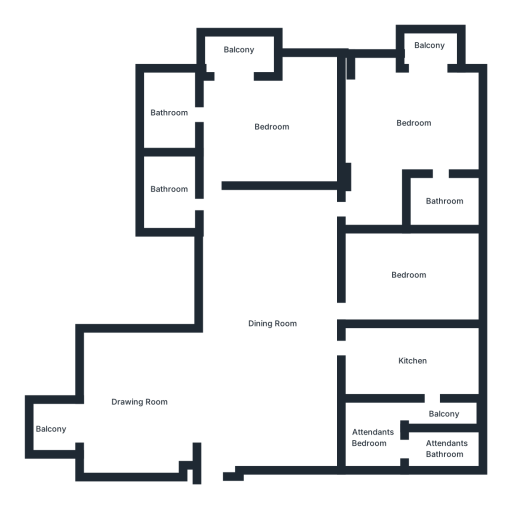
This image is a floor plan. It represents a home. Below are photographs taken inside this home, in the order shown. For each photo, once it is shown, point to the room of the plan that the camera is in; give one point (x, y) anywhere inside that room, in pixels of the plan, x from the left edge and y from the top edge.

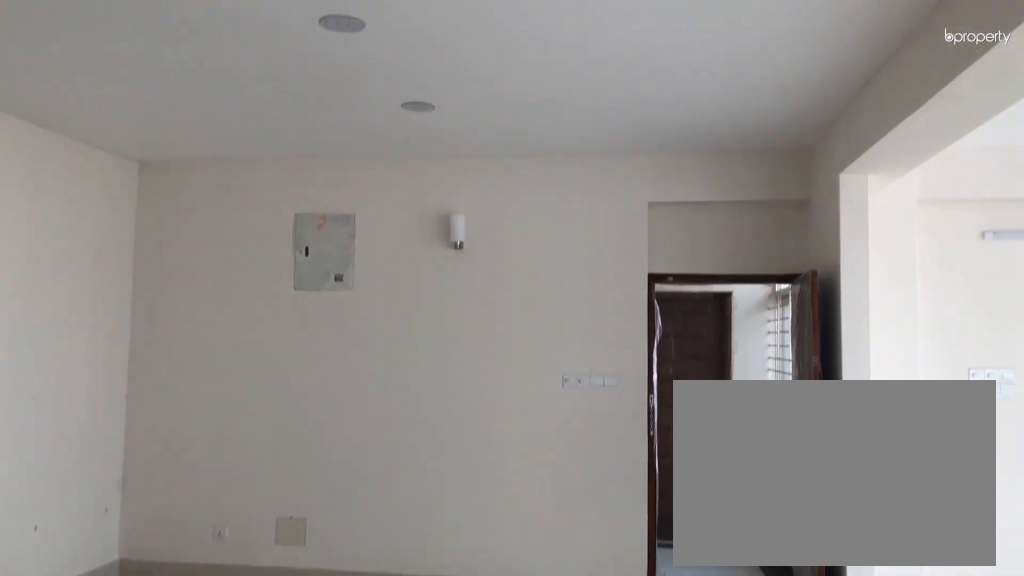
(271, 323)
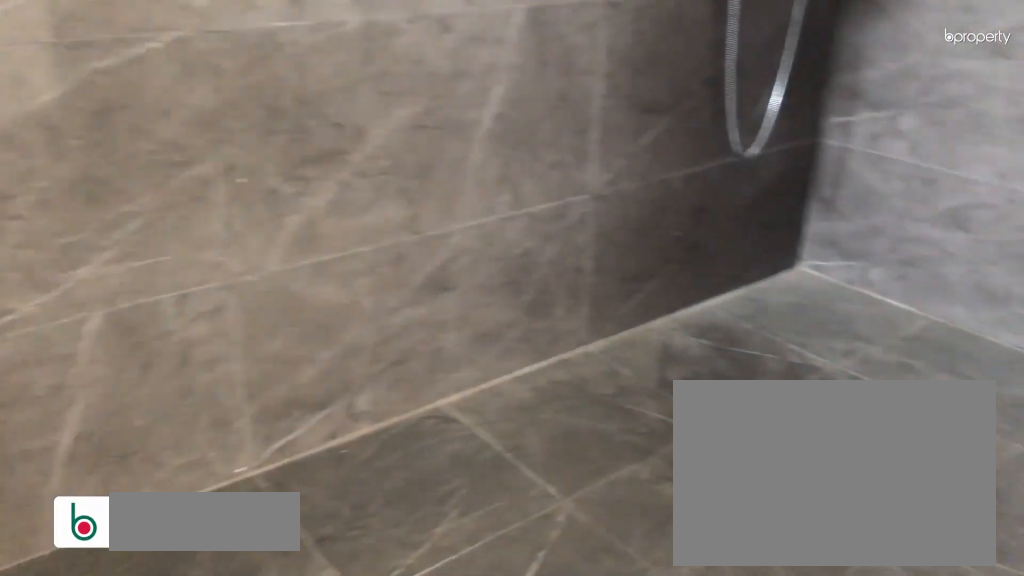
(166, 188)
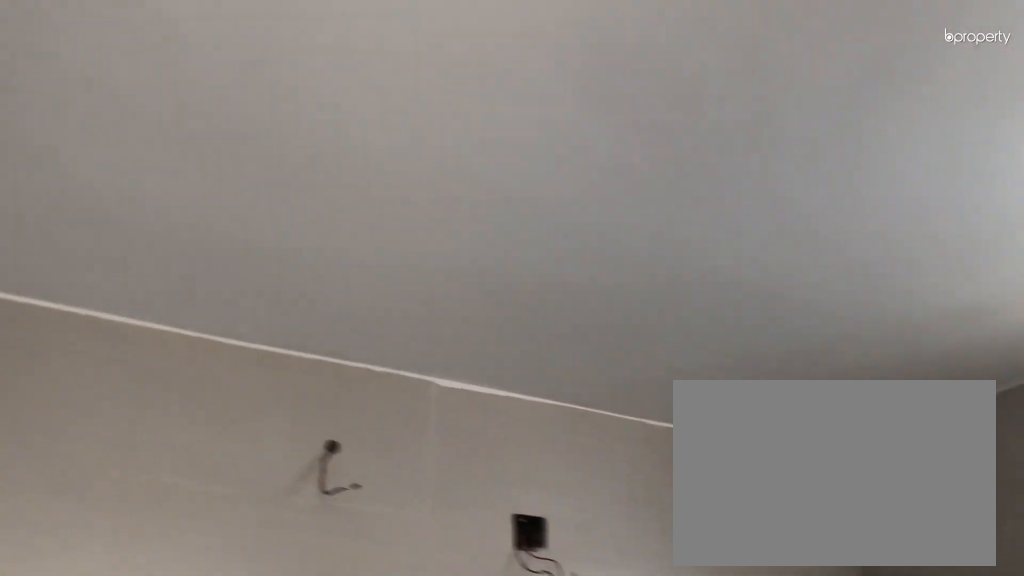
(165, 113)
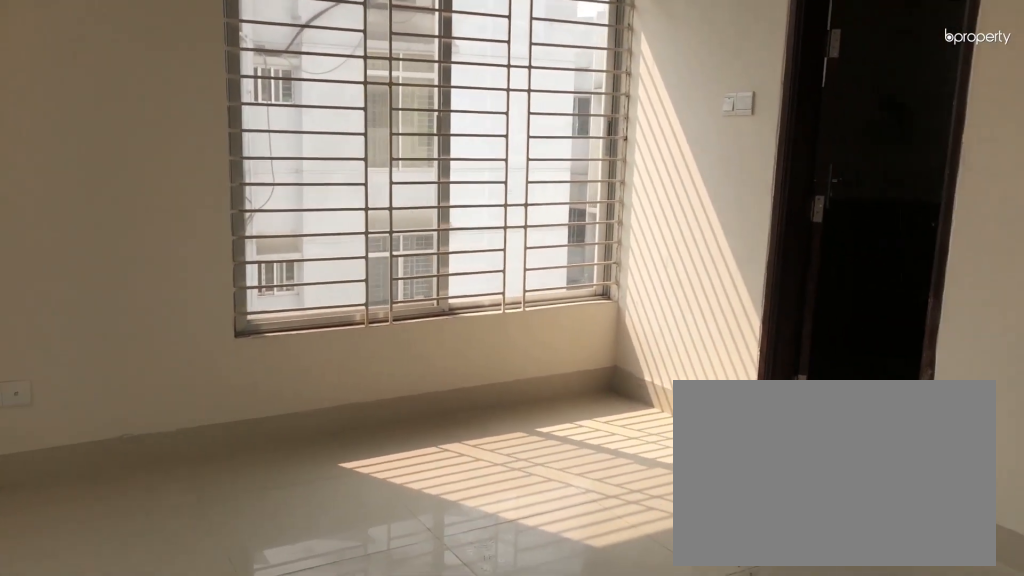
(413, 123)
